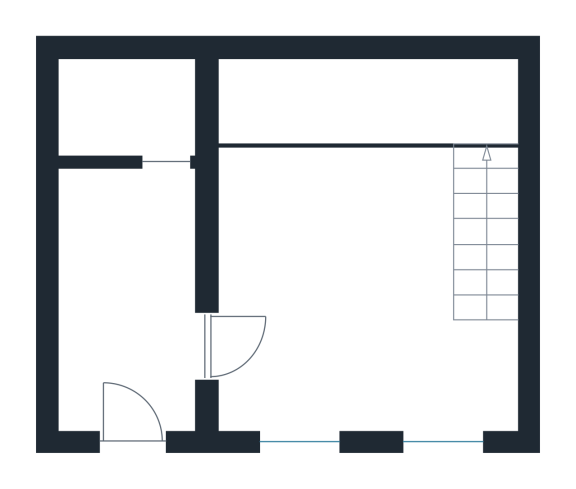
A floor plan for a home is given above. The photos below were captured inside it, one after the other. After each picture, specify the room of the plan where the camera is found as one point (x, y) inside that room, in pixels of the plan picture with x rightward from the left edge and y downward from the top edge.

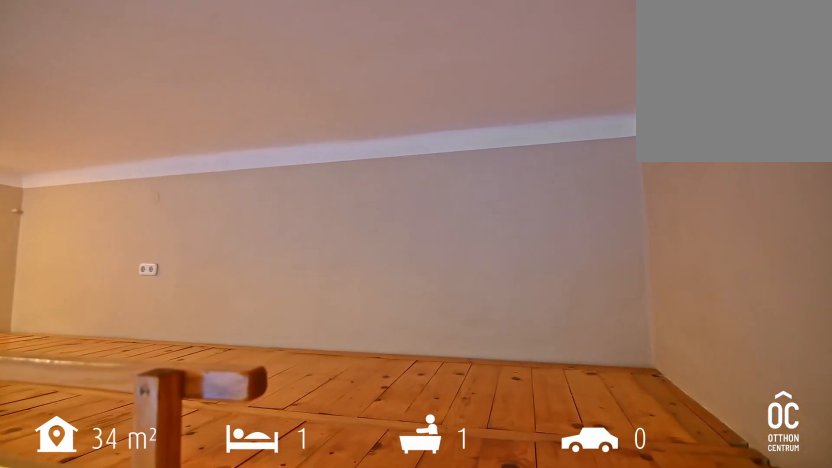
(361, 100)
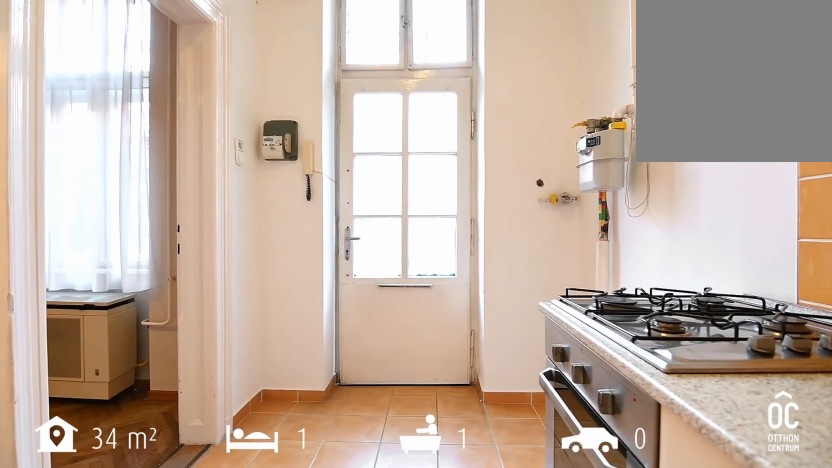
(123, 292)
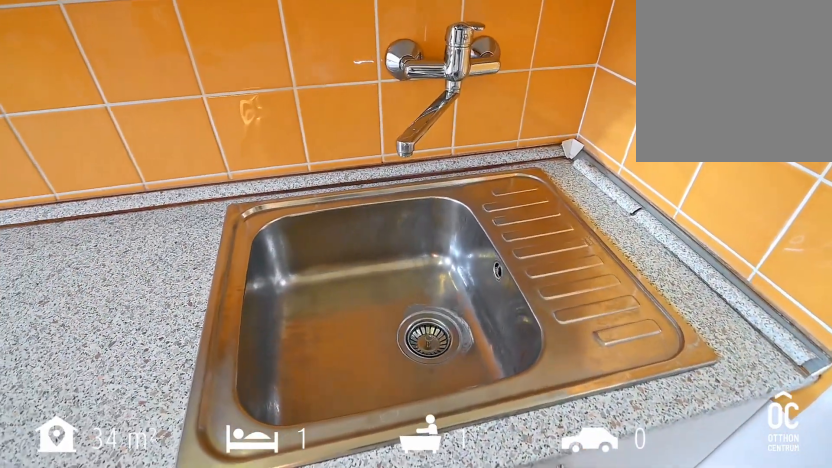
(123, 292)
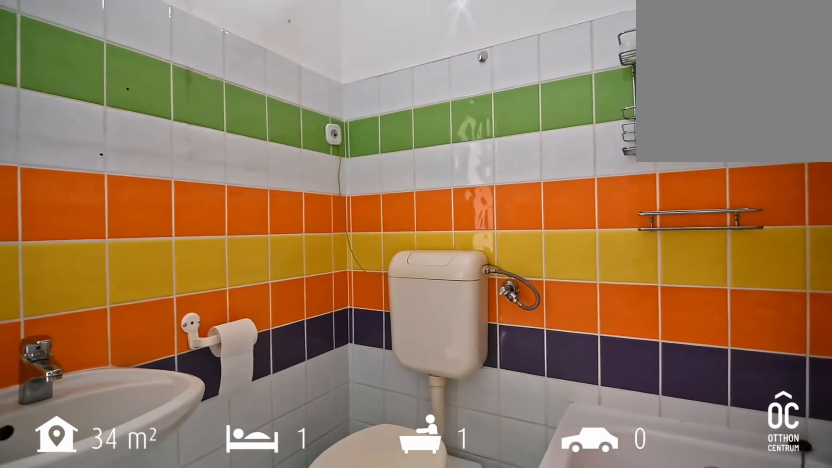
(123, 106)
